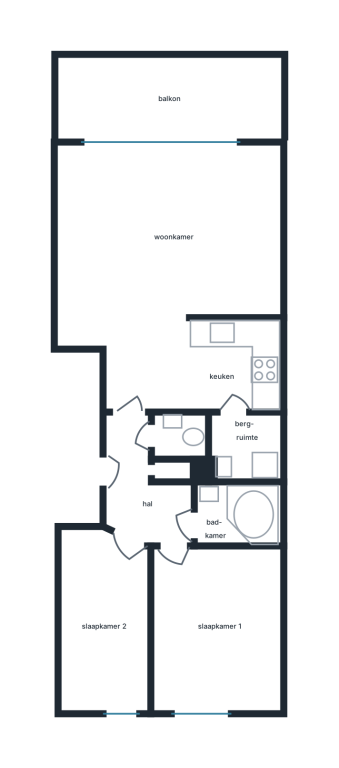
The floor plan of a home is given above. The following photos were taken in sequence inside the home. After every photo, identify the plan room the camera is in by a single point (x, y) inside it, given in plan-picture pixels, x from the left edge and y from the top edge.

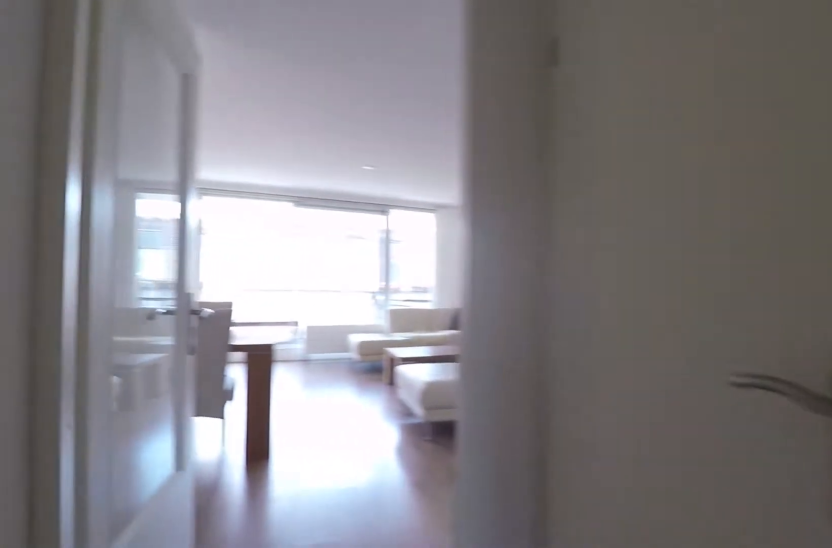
(143, 488)
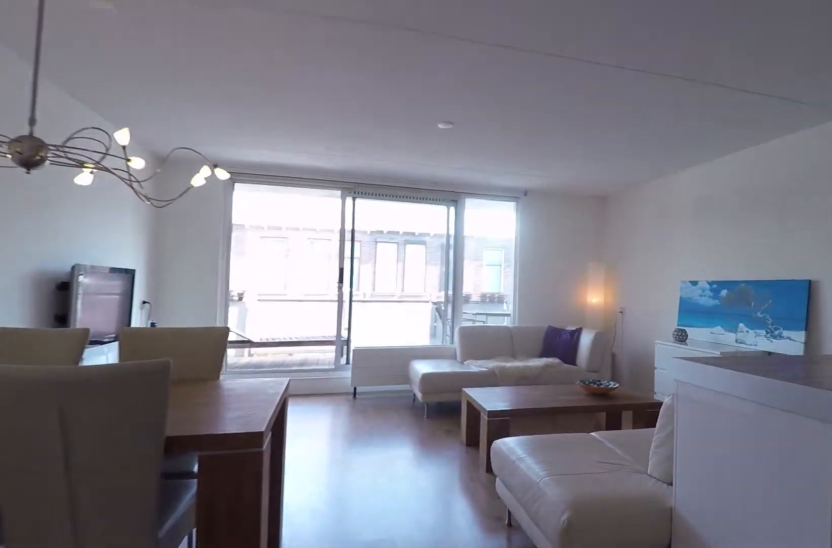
(182, 361)
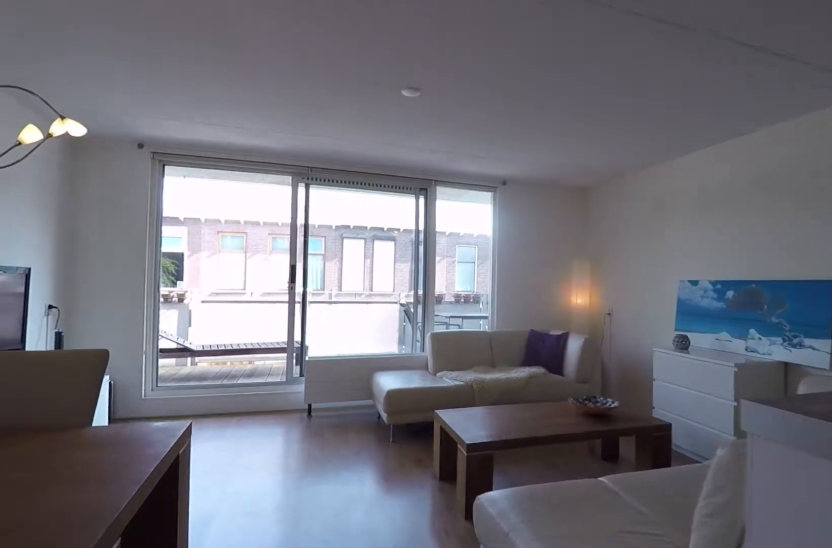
(182, 361)
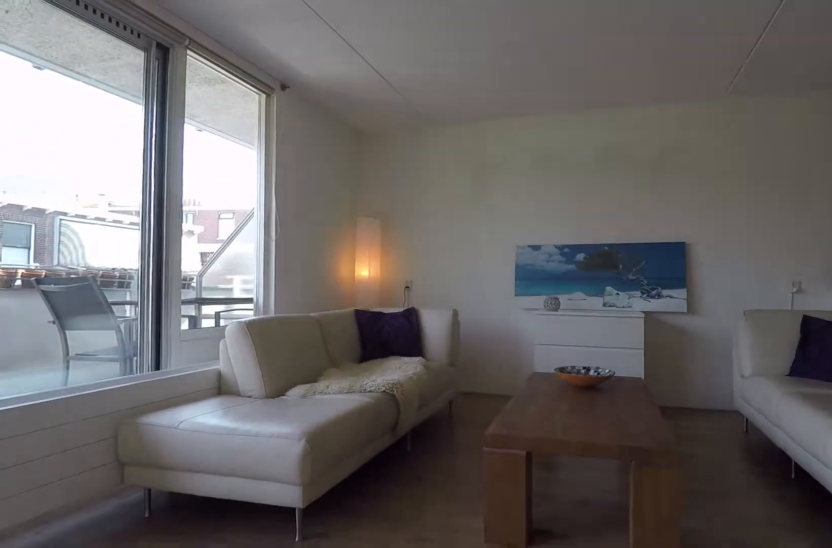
(169, 231)
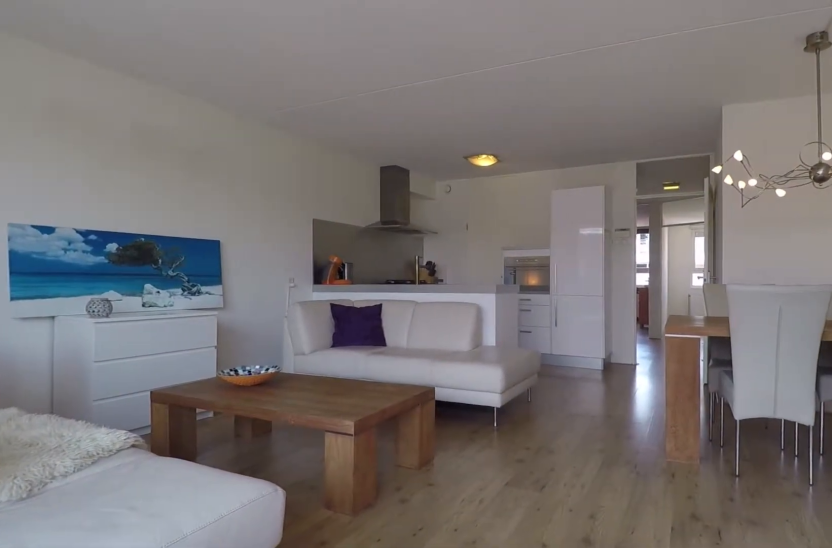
(169, 231)
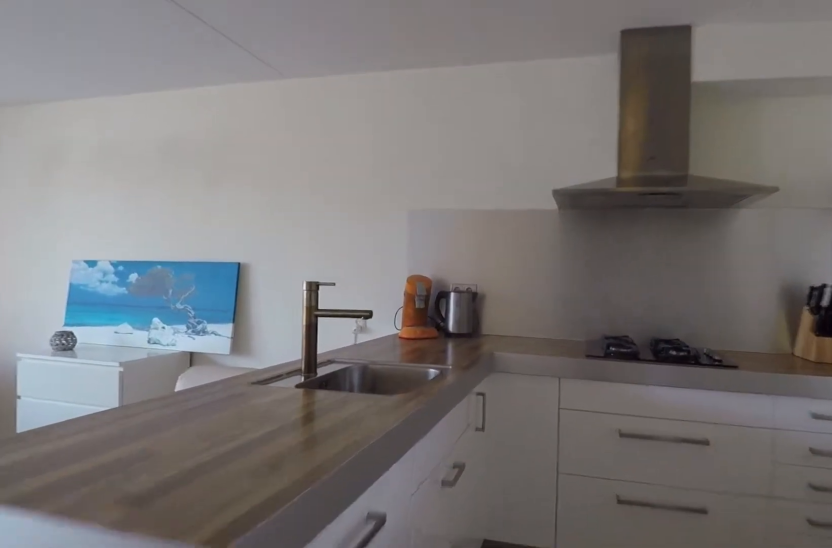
(183, 361)
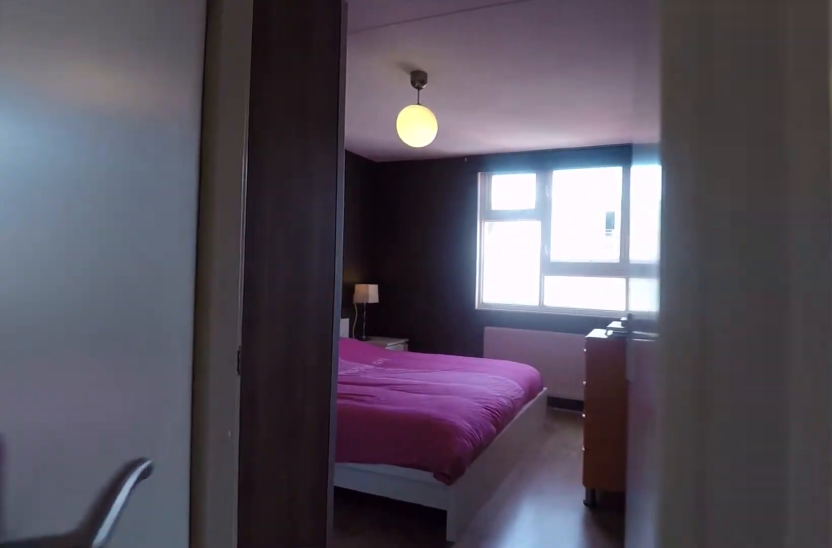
(143, 488)
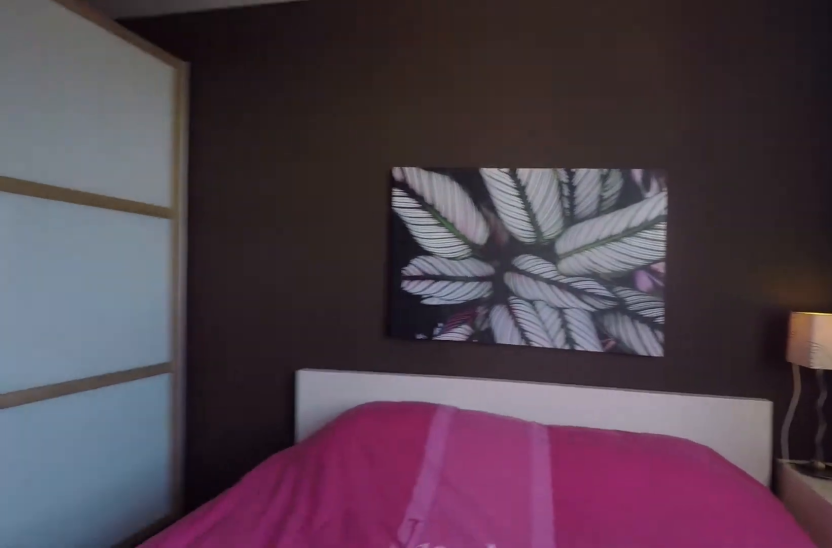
(214, 629)
